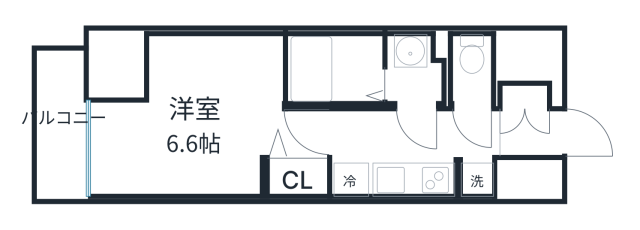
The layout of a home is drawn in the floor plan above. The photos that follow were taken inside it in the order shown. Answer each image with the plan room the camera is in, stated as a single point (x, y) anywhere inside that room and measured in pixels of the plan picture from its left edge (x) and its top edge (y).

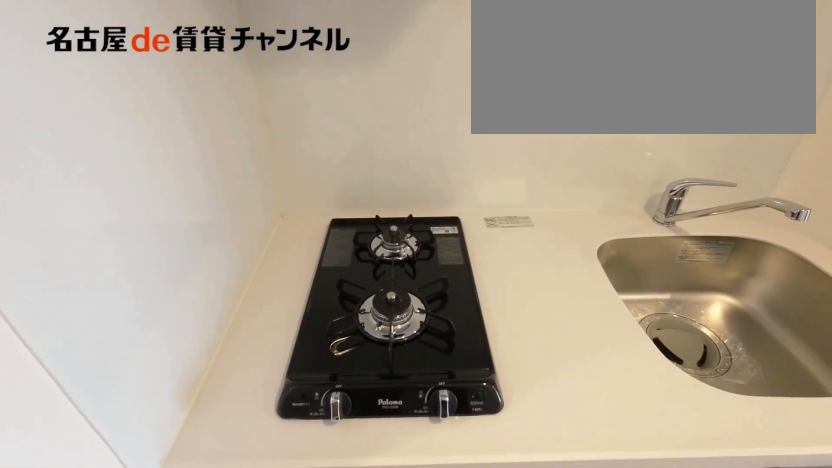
(393, 176)
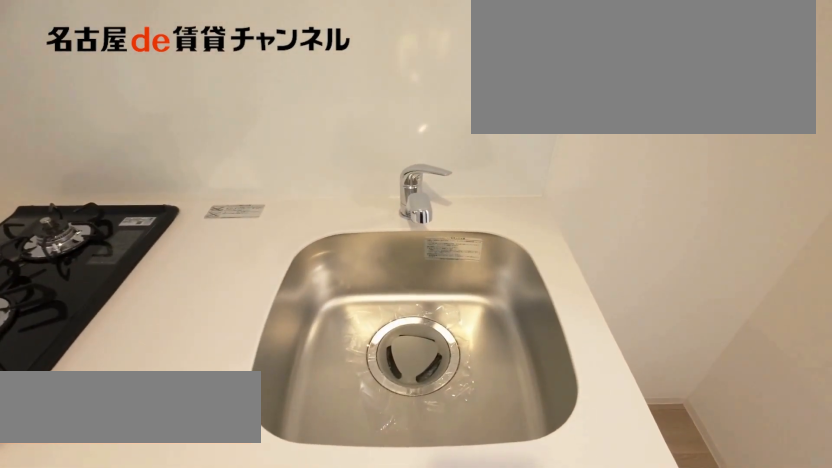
(393, 176)
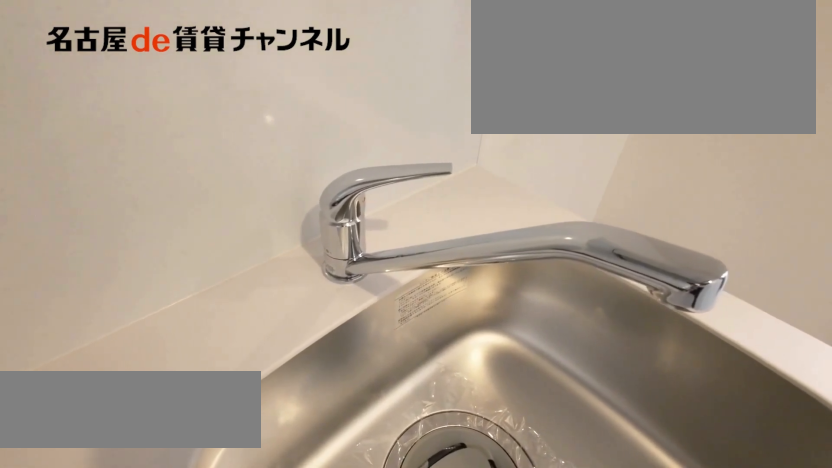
(393, 176)
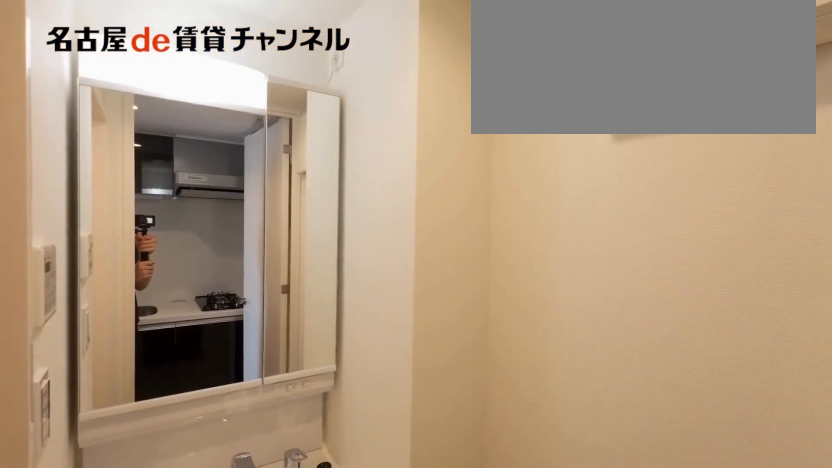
(416, 70)
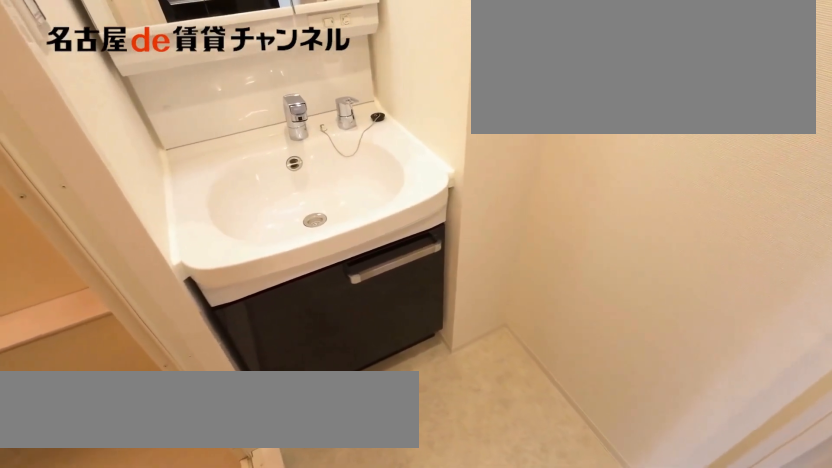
(416, 70)
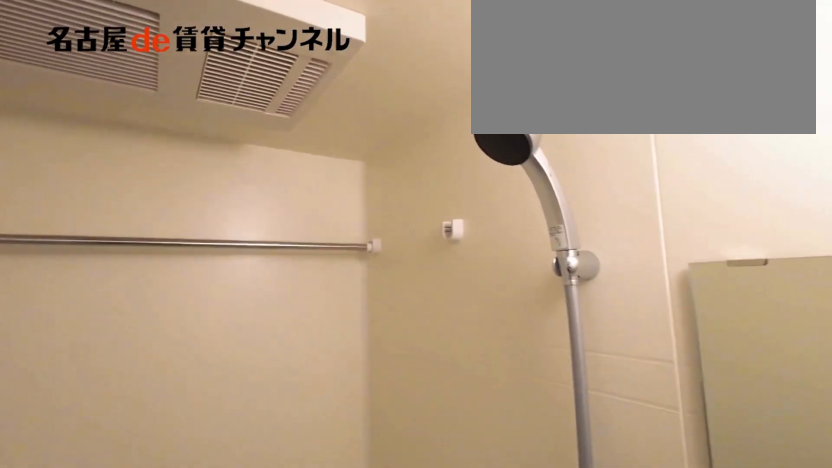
(335, 69)
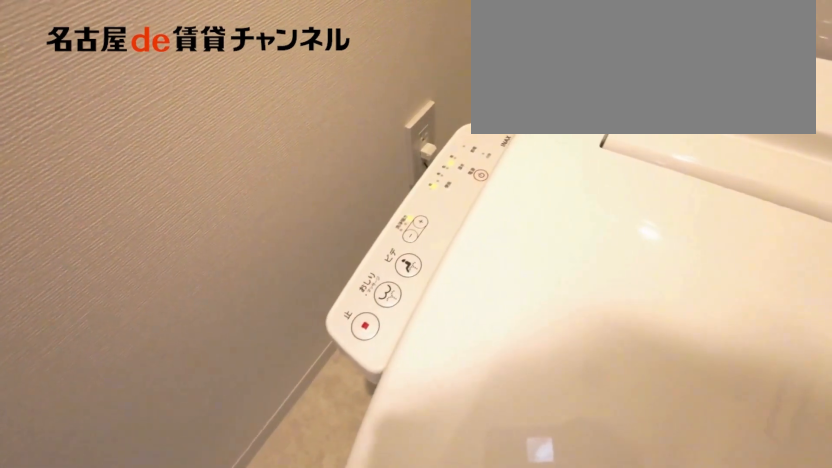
(469, 69)
